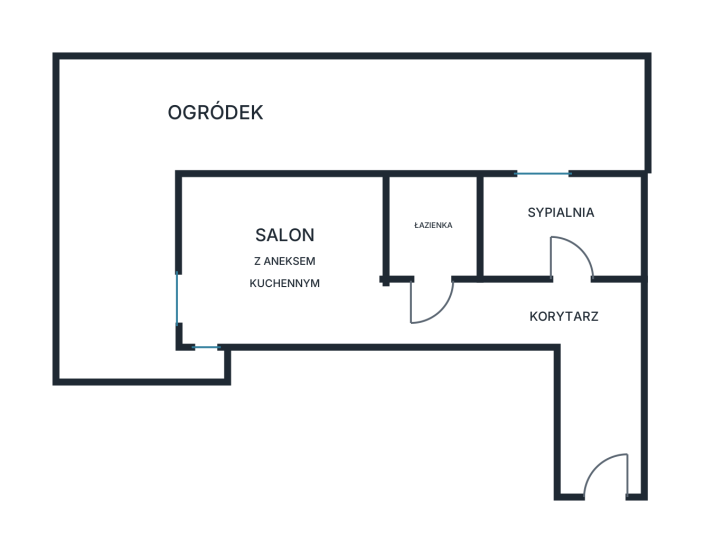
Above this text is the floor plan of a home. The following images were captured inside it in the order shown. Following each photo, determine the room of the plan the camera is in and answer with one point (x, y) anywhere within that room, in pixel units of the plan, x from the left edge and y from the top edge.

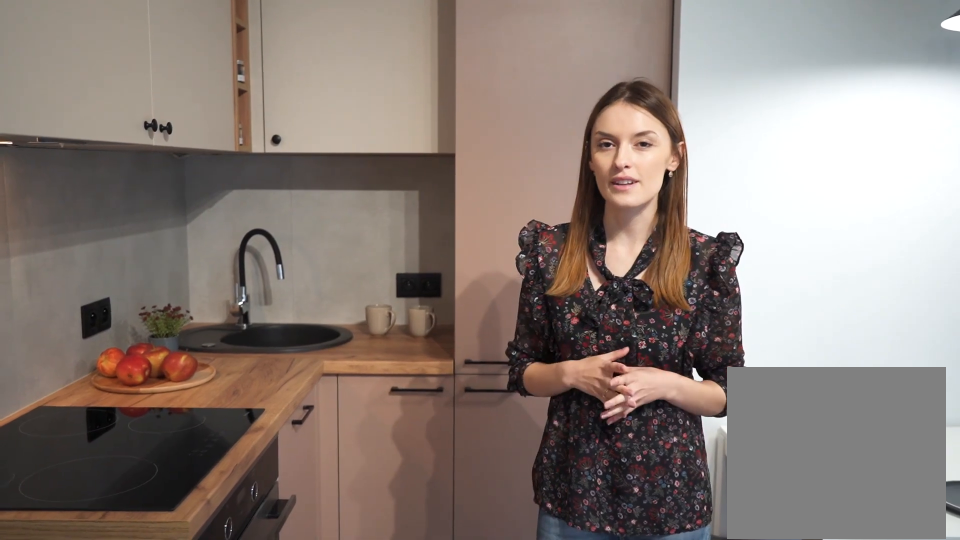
(282, 260)
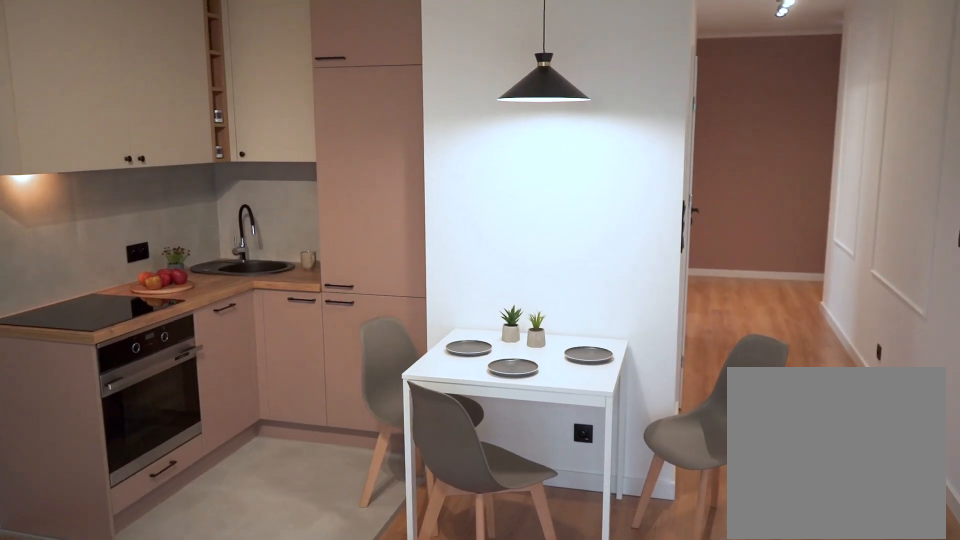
(281, 259)
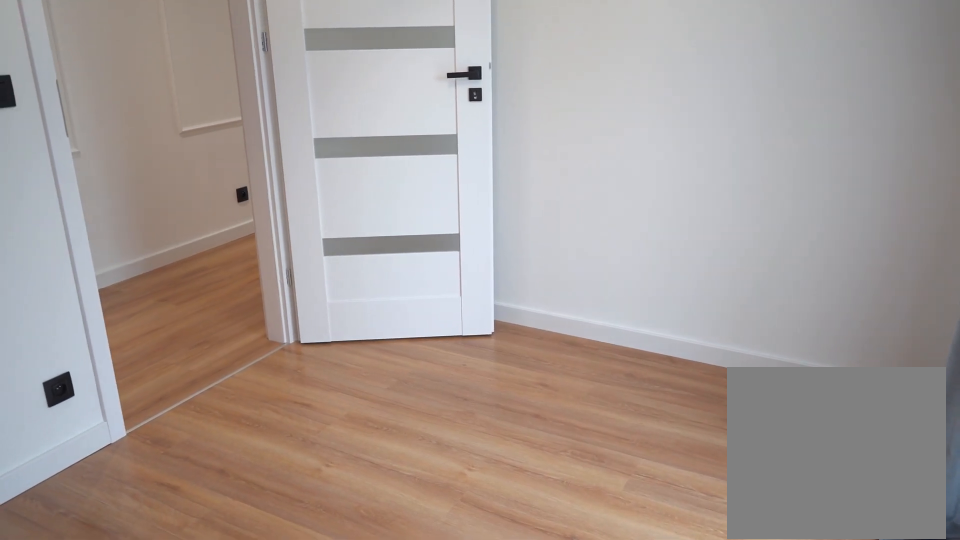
(560, 223)
